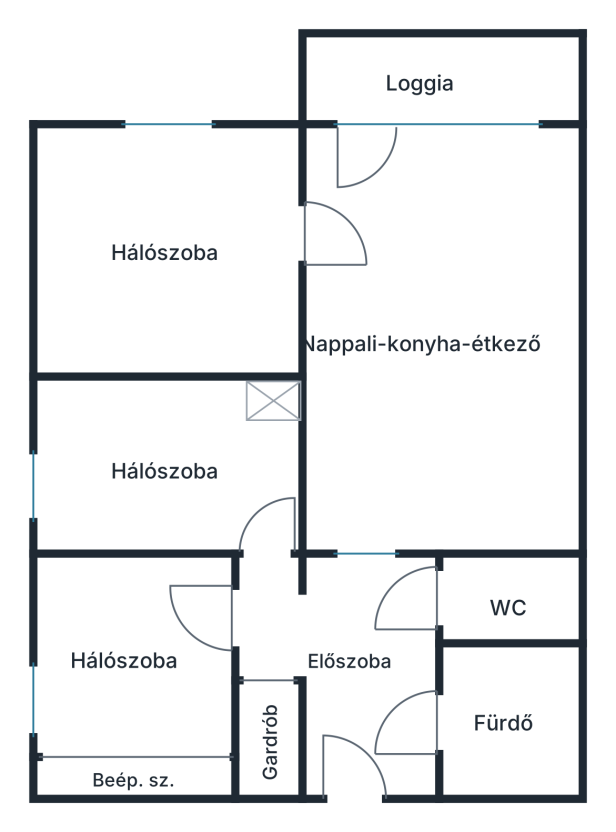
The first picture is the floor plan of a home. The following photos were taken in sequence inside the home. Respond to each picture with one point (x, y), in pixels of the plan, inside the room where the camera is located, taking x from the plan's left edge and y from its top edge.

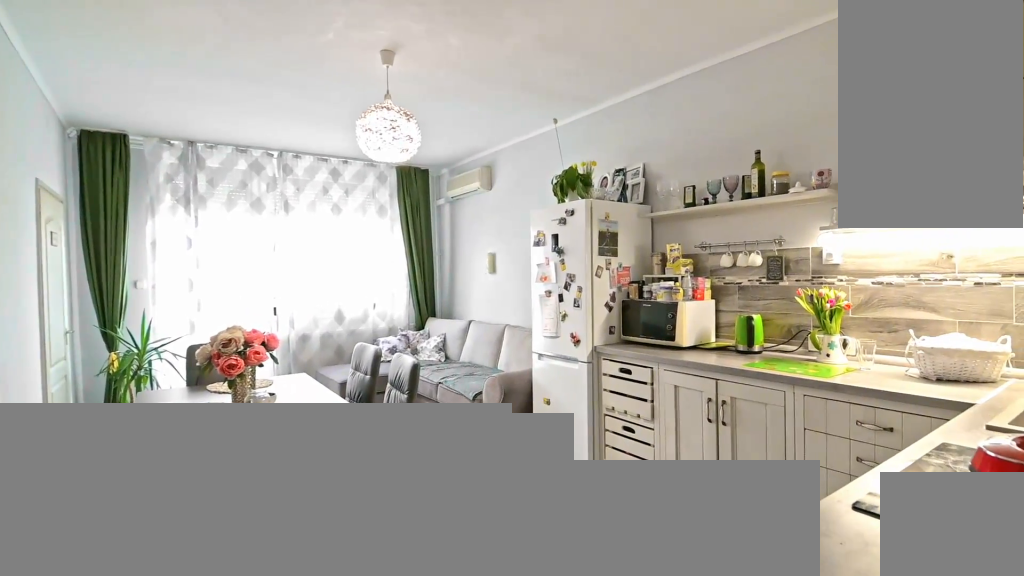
(446, 345)
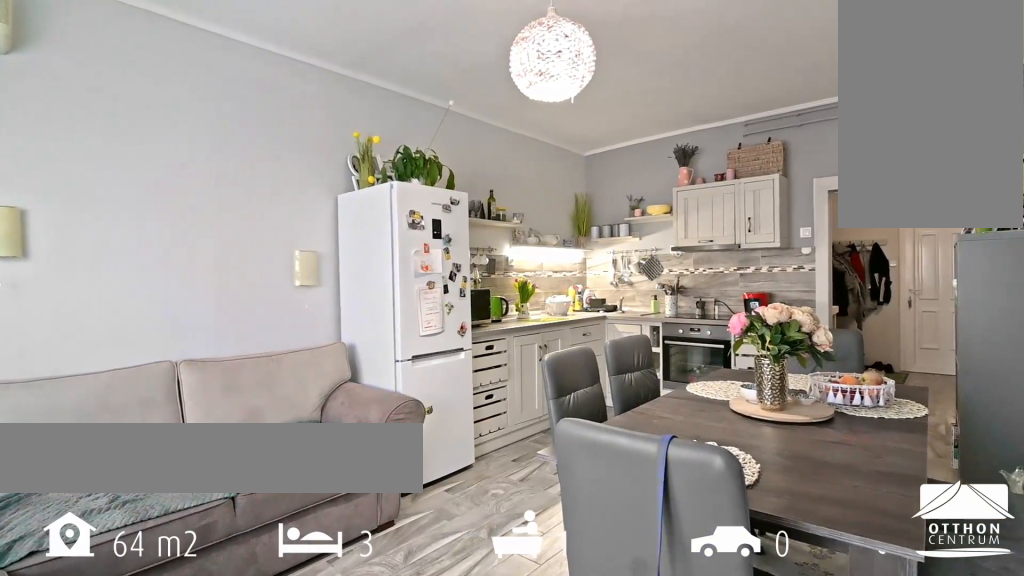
(446, 345)
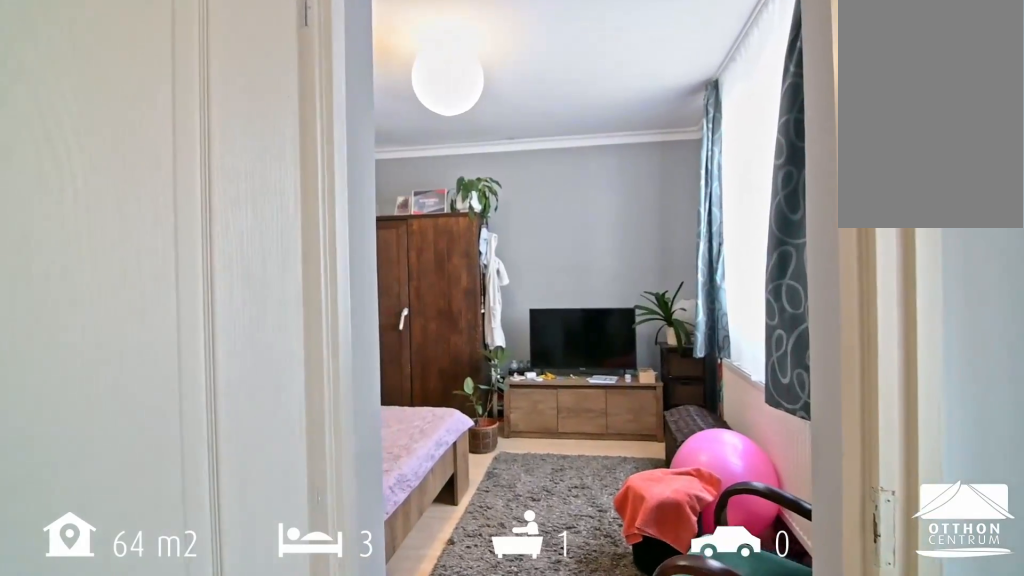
(169, 255)
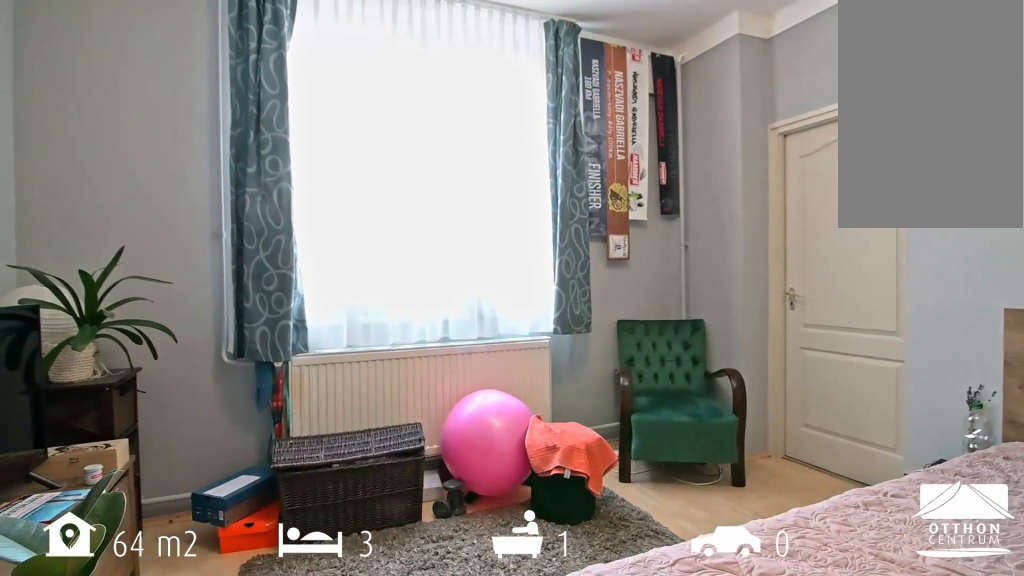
(169, 255)
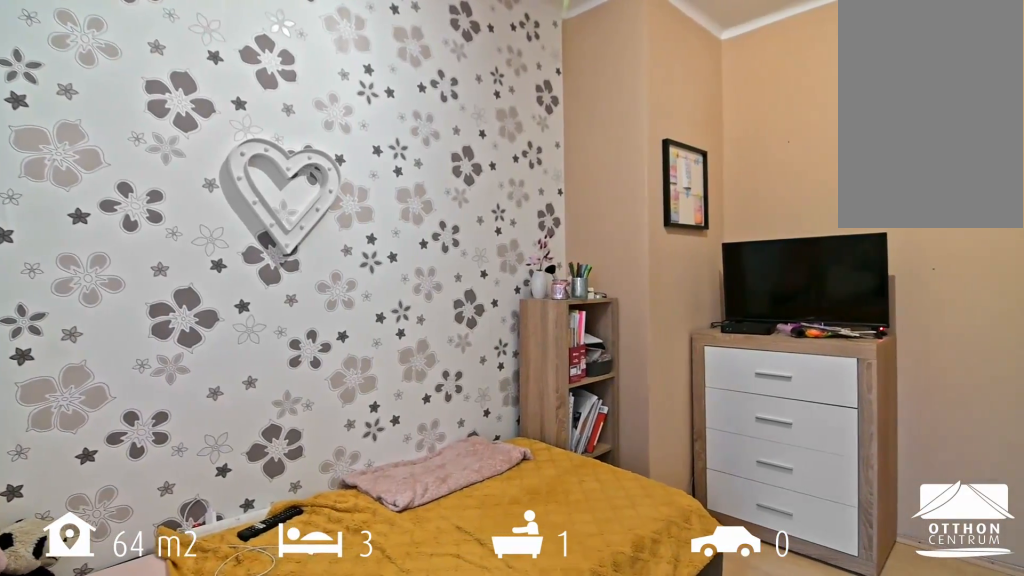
(176, 471)
